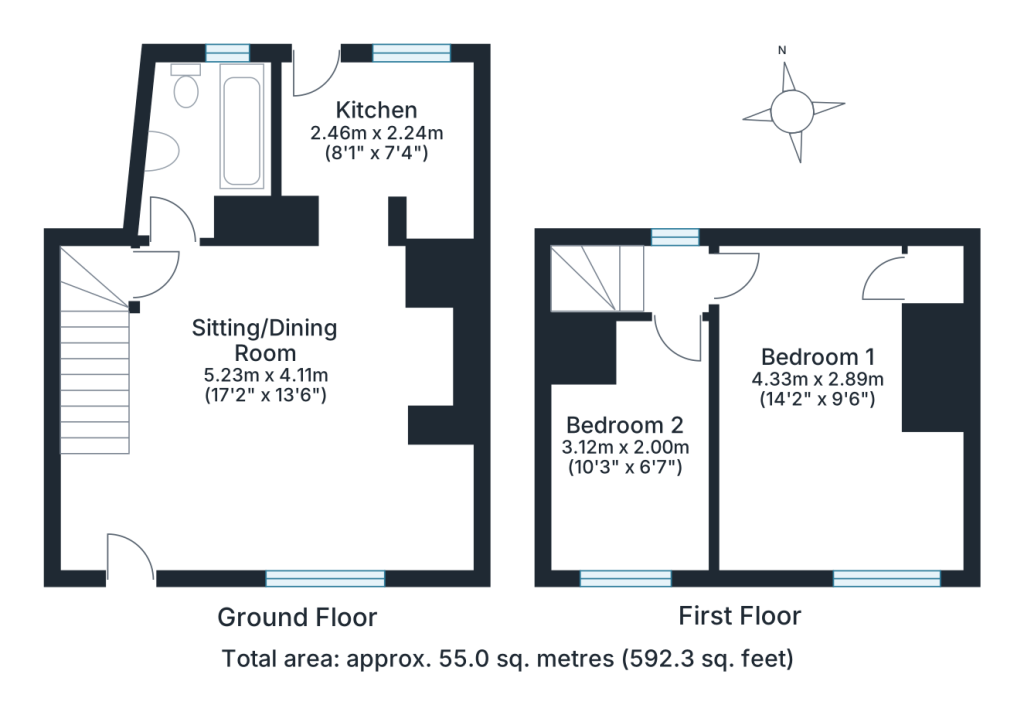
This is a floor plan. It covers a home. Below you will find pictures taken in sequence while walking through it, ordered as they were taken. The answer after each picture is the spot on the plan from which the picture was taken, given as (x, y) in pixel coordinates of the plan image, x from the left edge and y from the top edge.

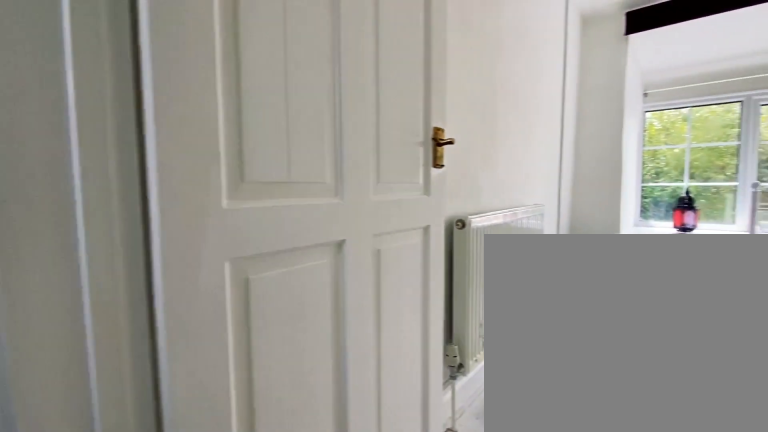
(665, 354)
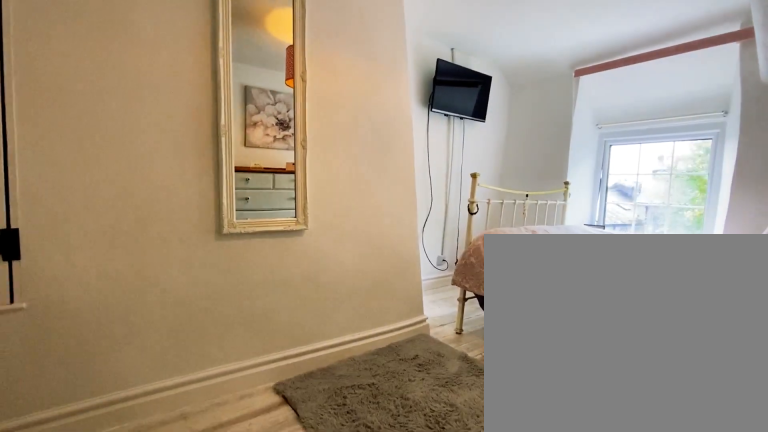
(773, 377)
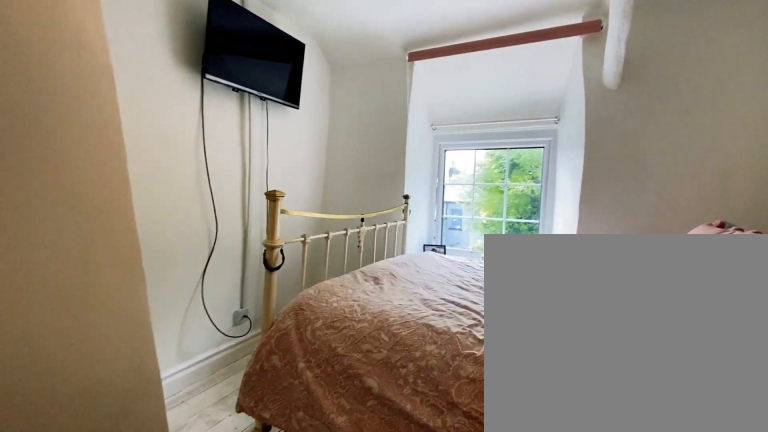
(808, 428)
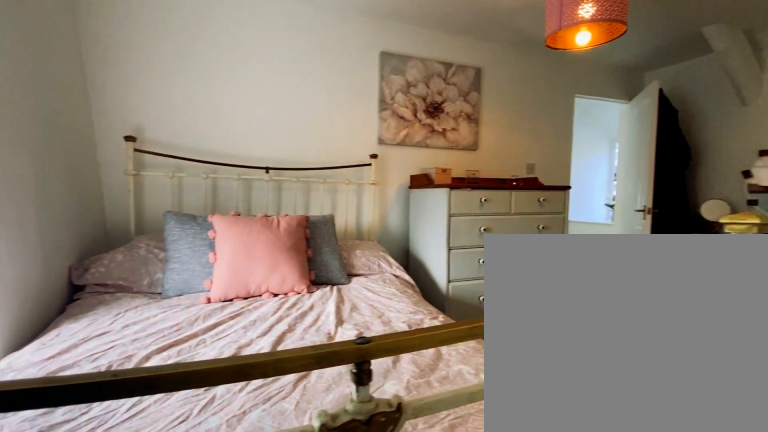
(820, 445)
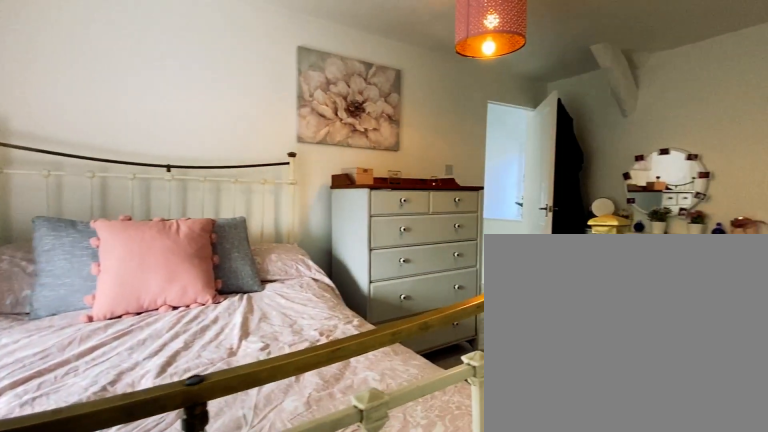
(820, 445)
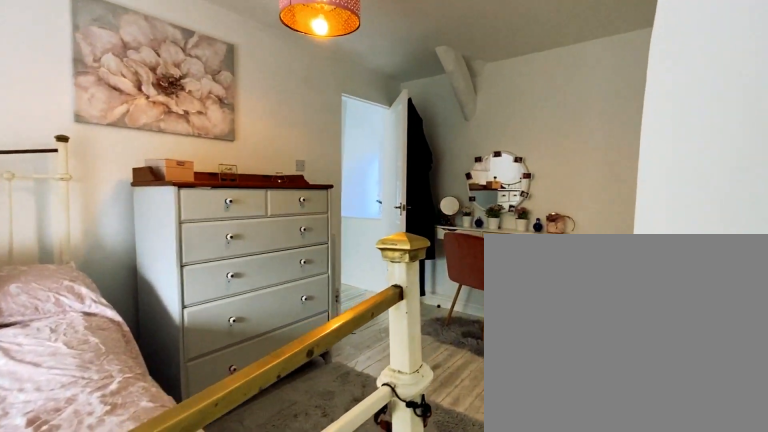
(820, 445)
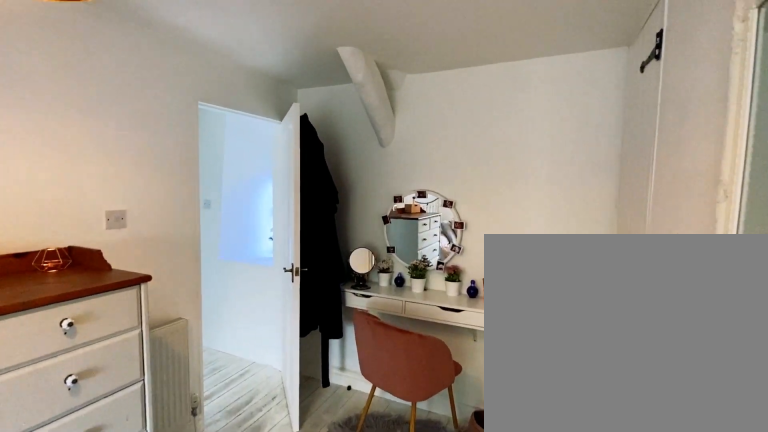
(820, 446)
